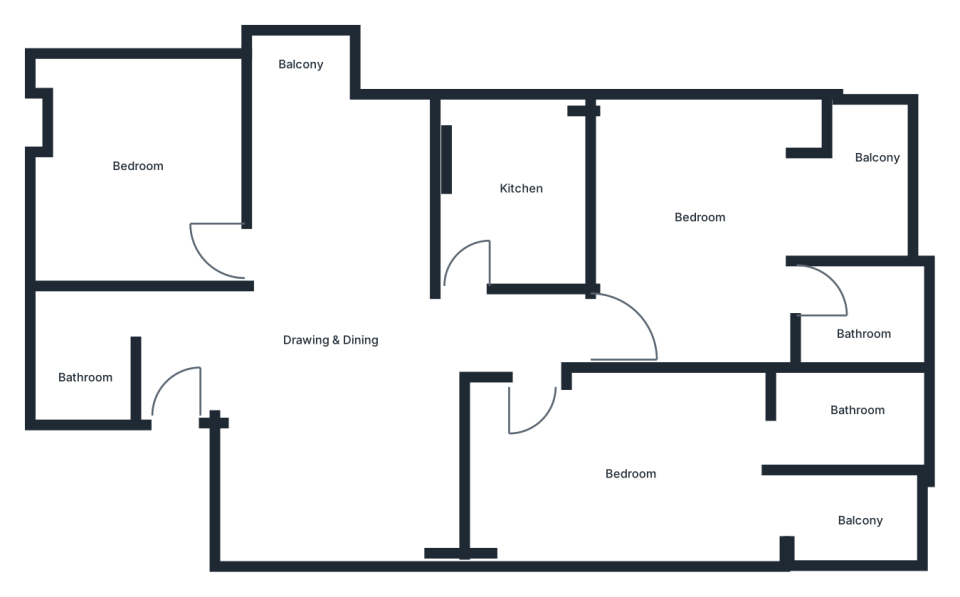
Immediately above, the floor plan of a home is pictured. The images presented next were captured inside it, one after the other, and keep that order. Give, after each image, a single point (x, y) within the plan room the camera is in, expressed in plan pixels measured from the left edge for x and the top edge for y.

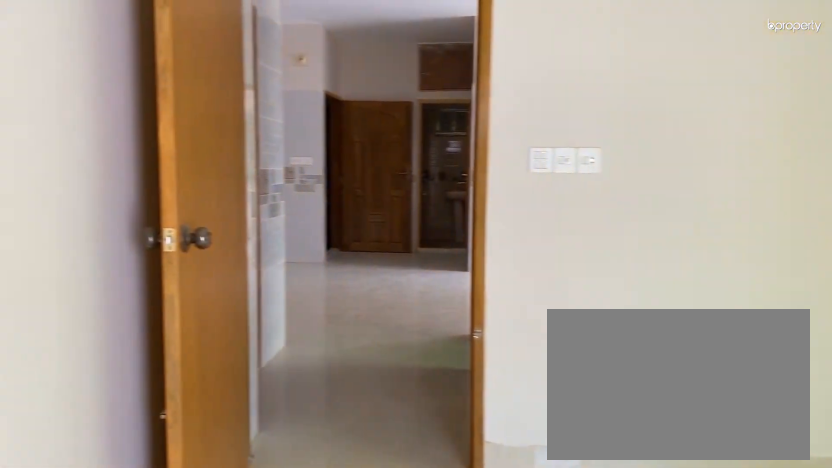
(717, 245)
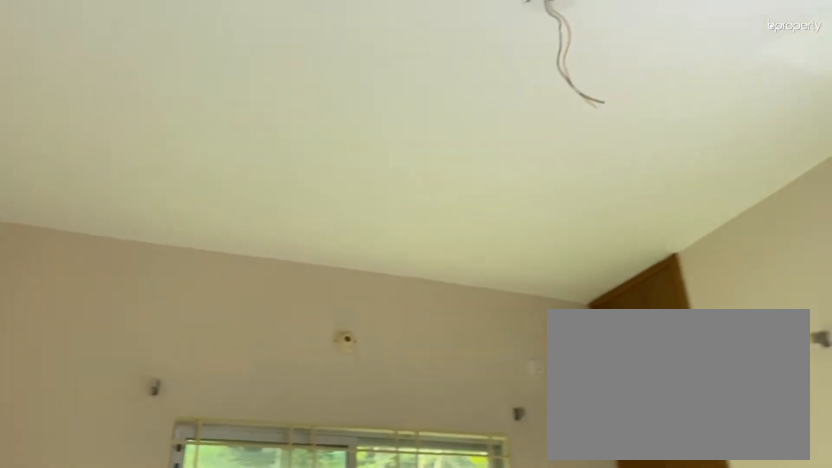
(717, 245)
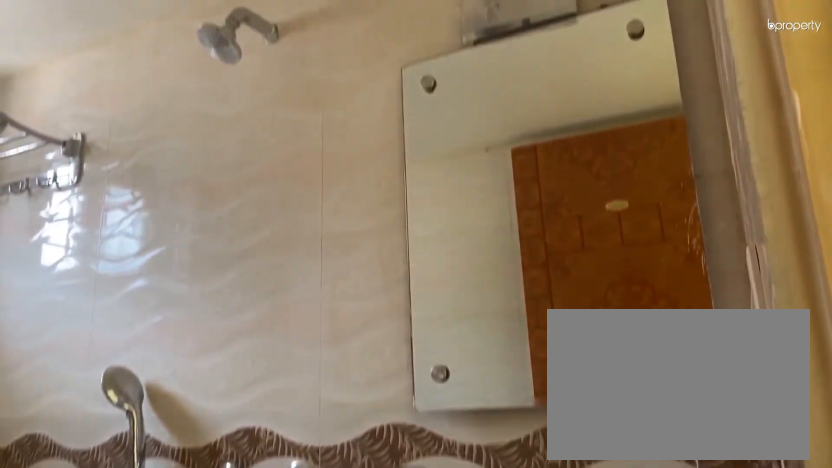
(857, 317)
